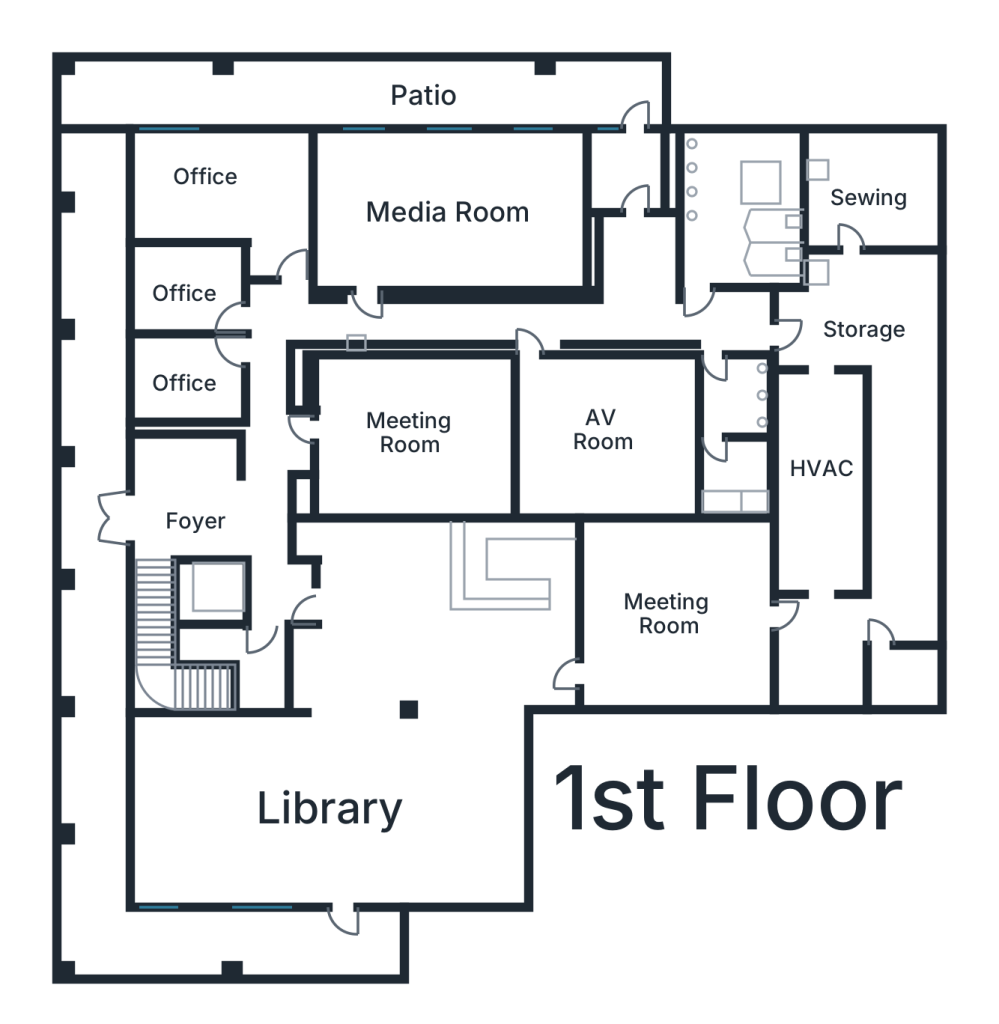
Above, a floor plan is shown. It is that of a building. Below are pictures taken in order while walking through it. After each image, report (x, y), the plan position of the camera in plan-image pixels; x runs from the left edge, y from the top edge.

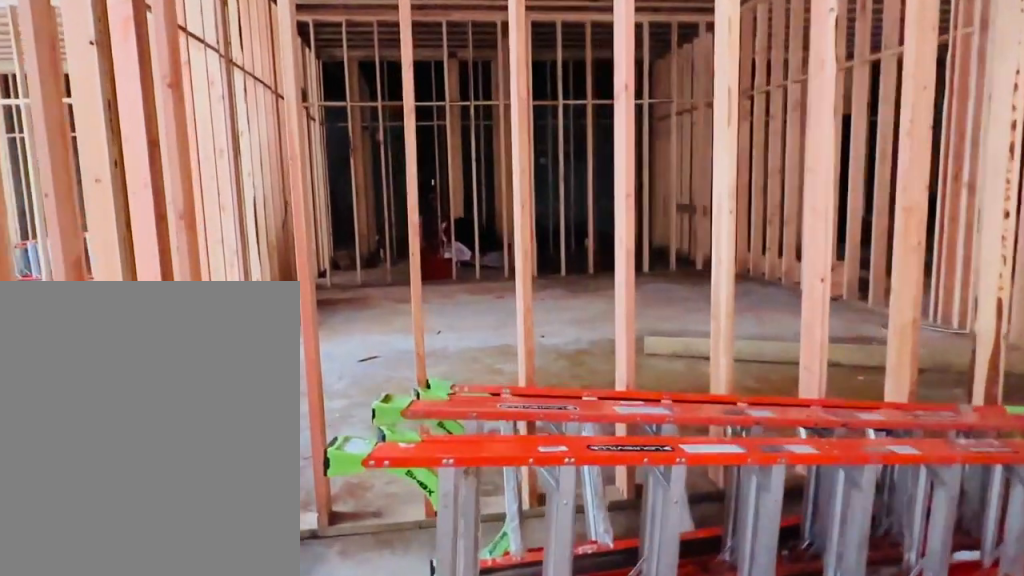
(431, 419)
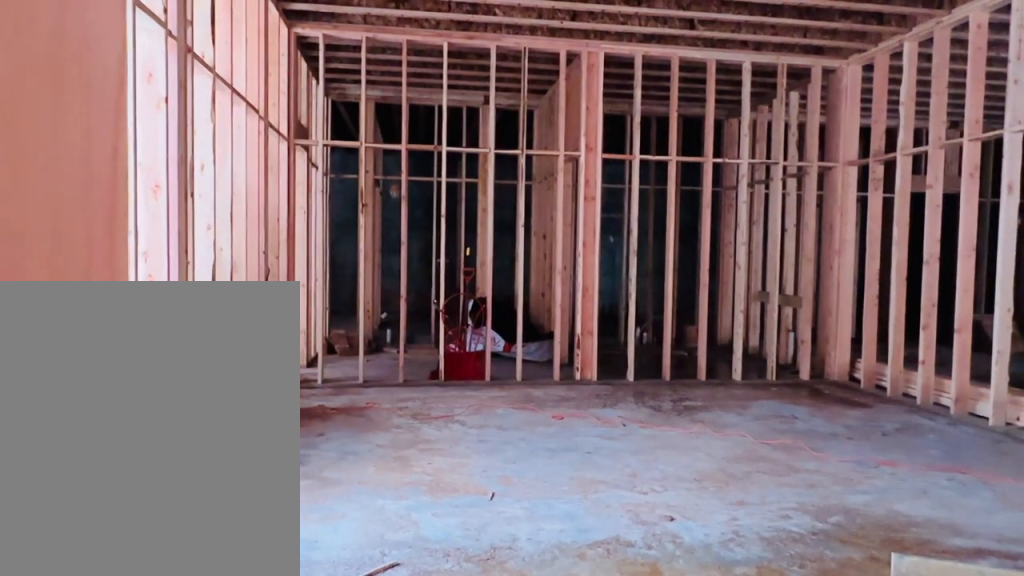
(489, 414)
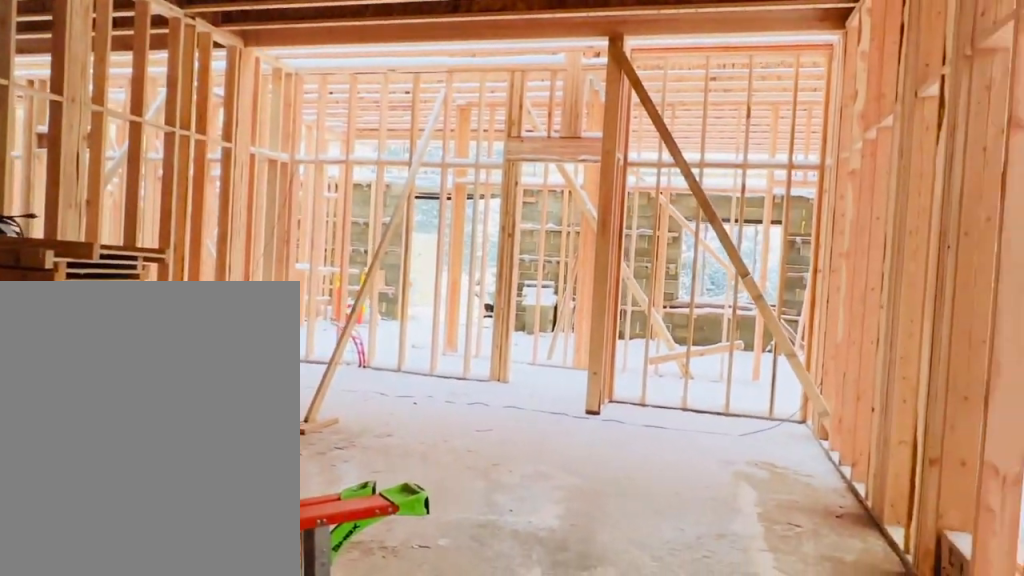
(490, 415)
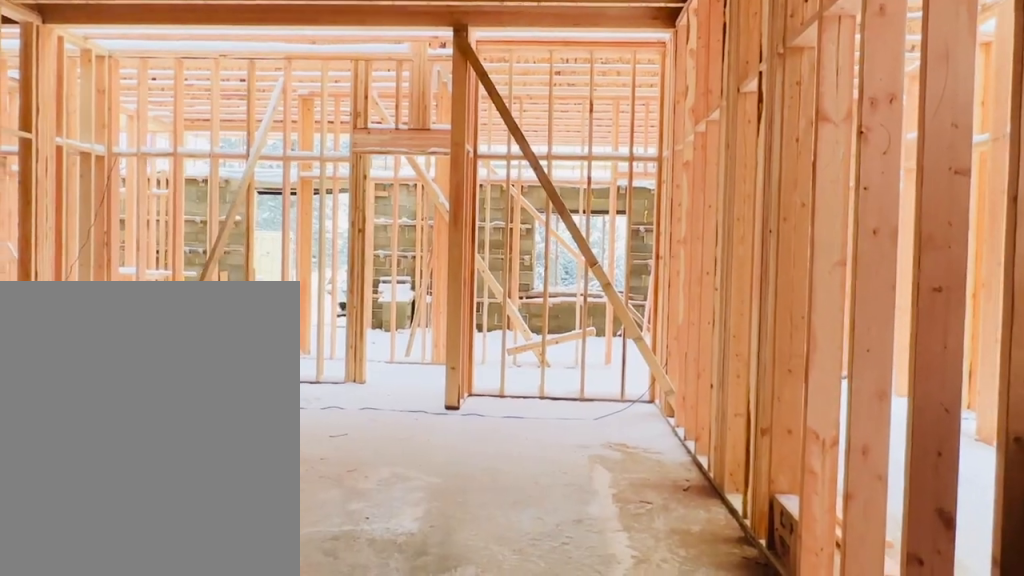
(490, 414)
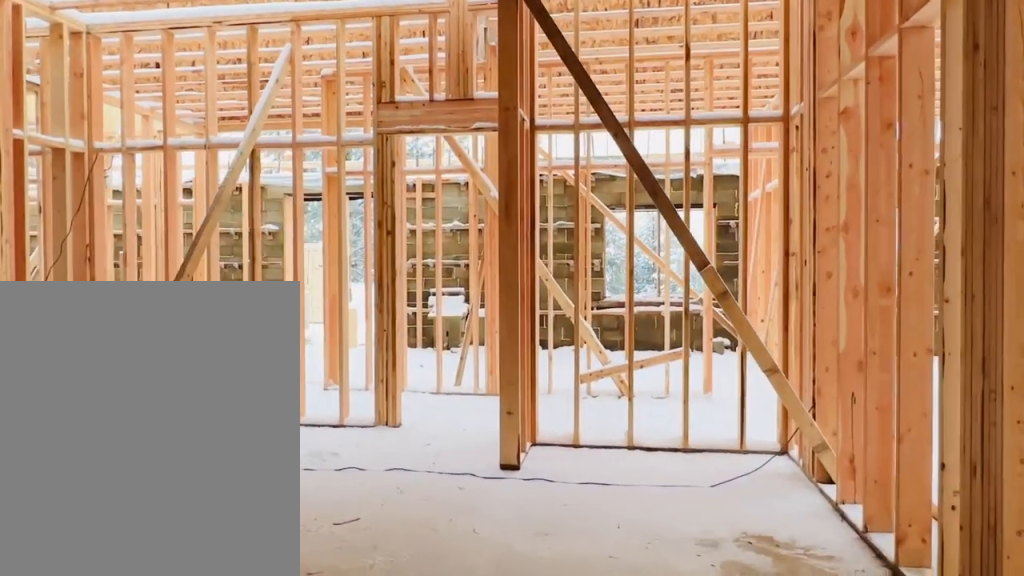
(455, 414)
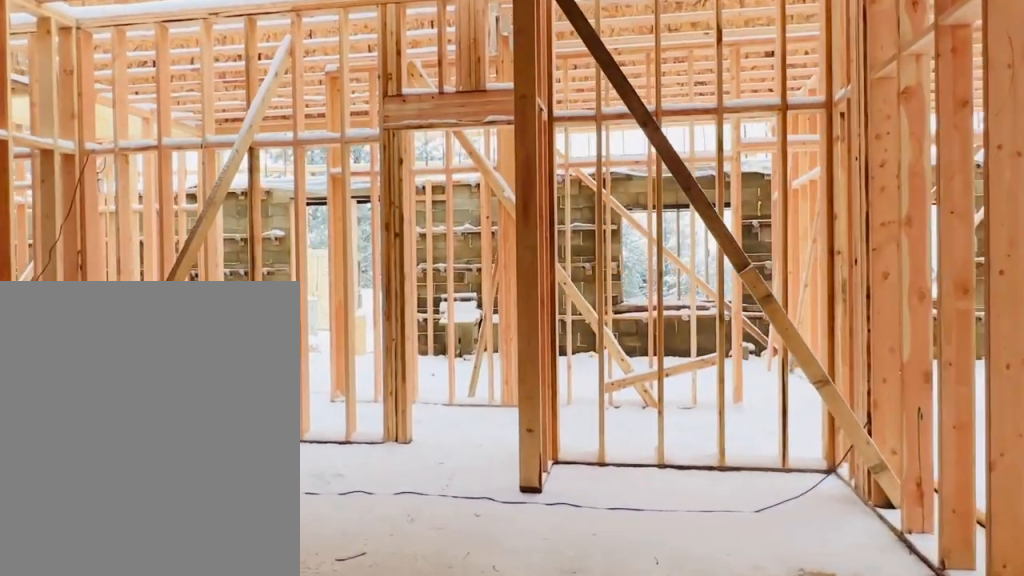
(442, 415)
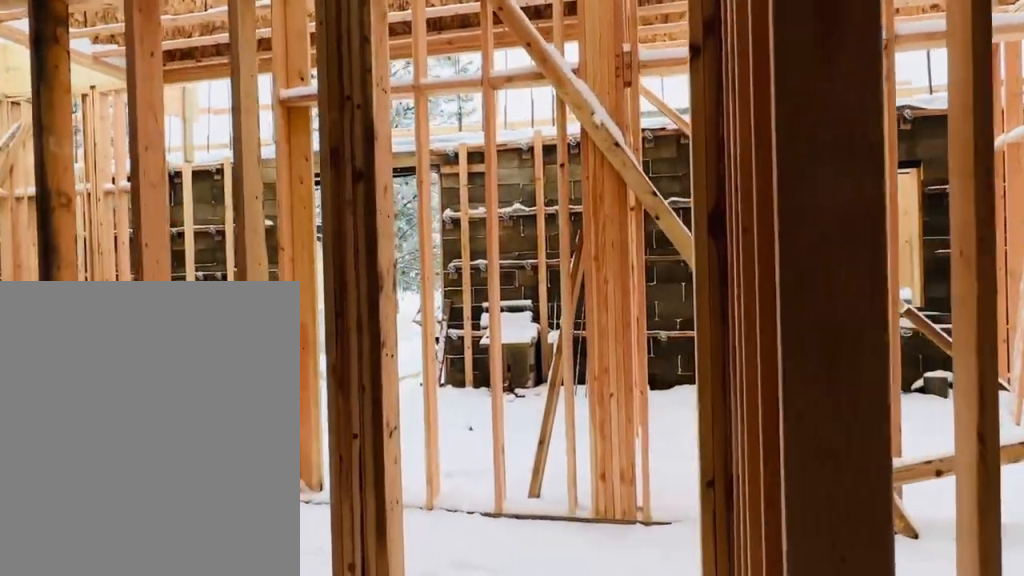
(318, 416)
